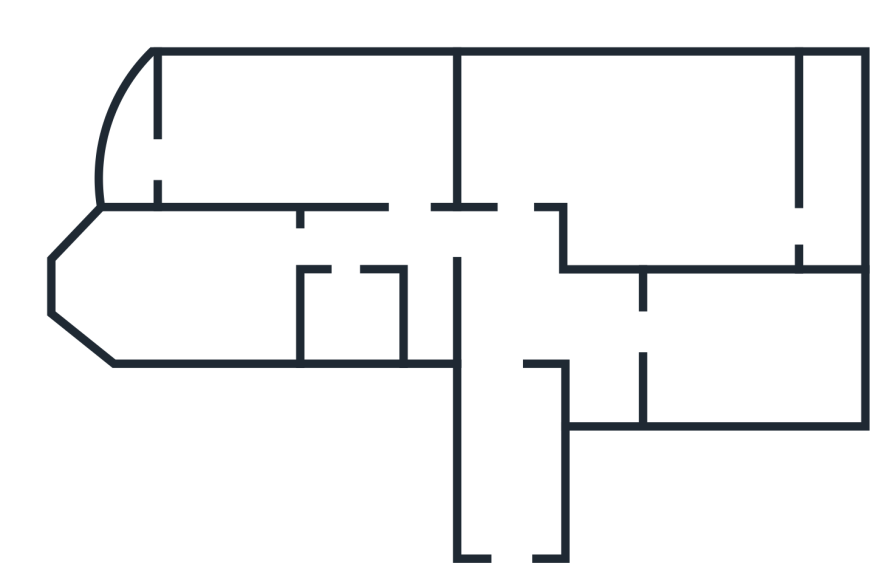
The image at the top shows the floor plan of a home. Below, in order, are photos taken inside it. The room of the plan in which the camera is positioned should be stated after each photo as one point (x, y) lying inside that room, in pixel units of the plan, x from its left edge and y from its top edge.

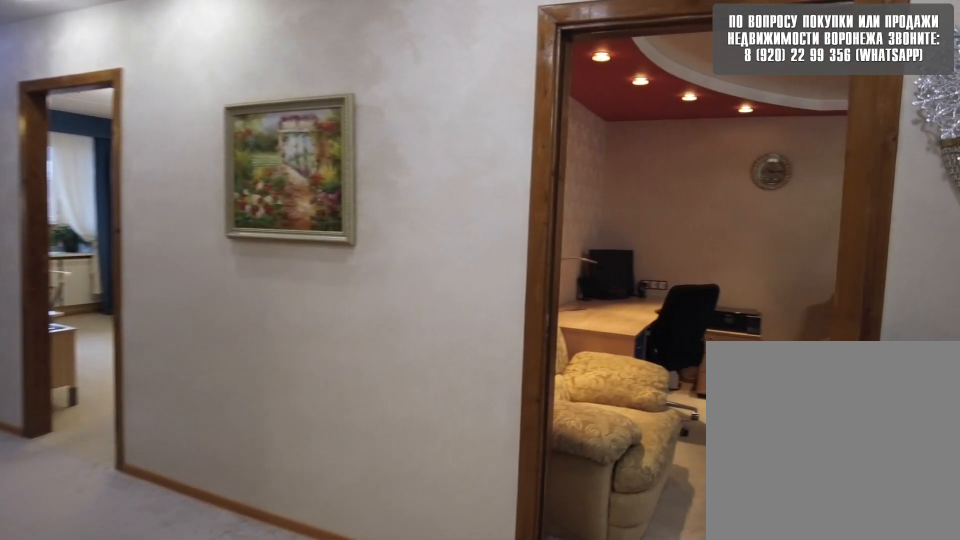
(526, 320)
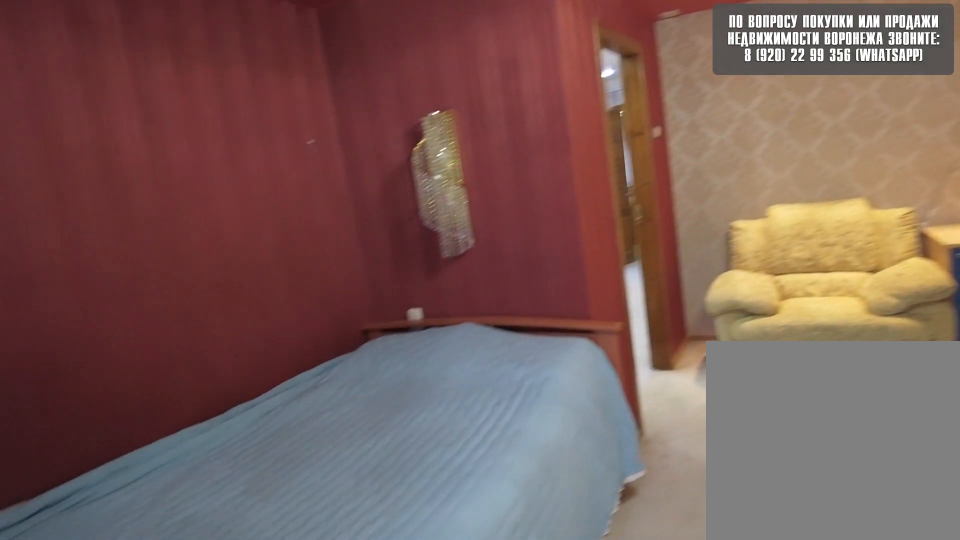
(583, 145)
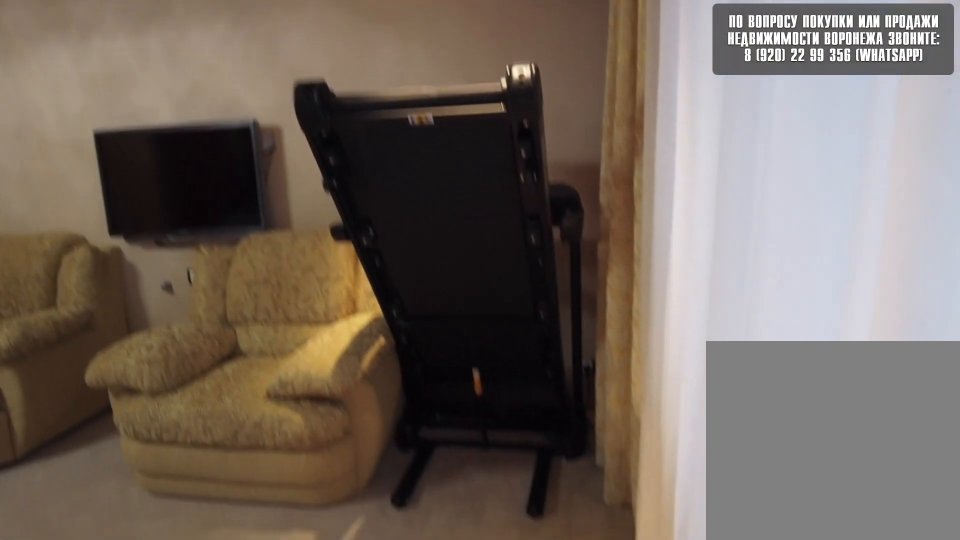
(583, 145)
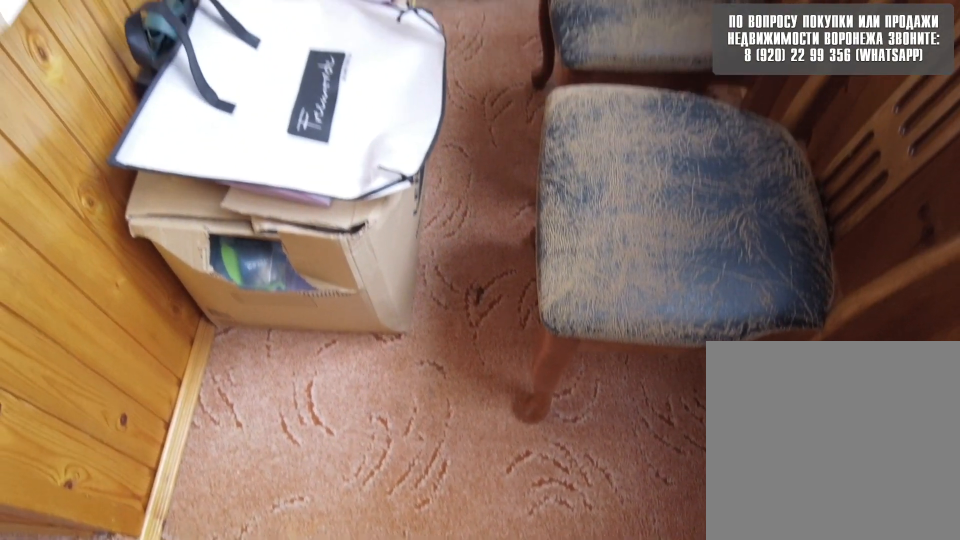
(850, 218)
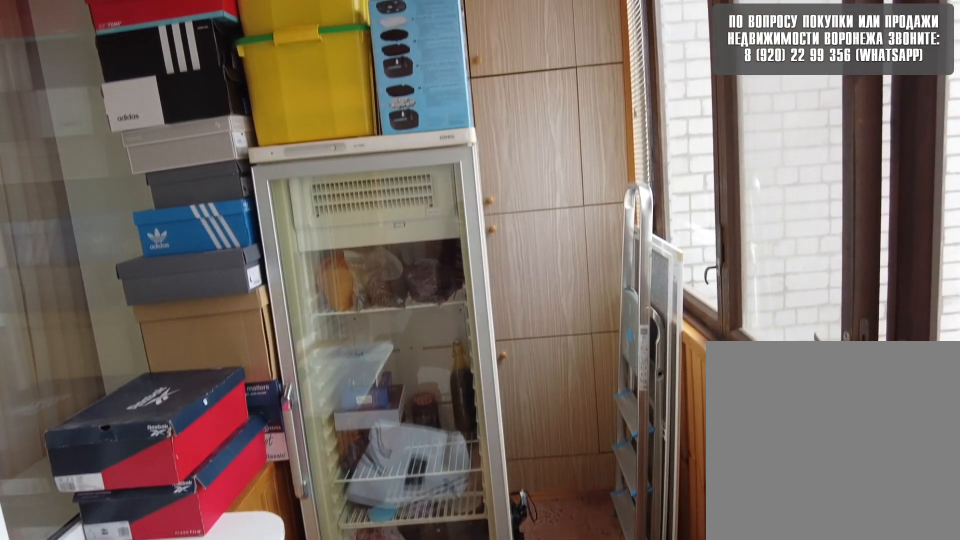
(850, 218)
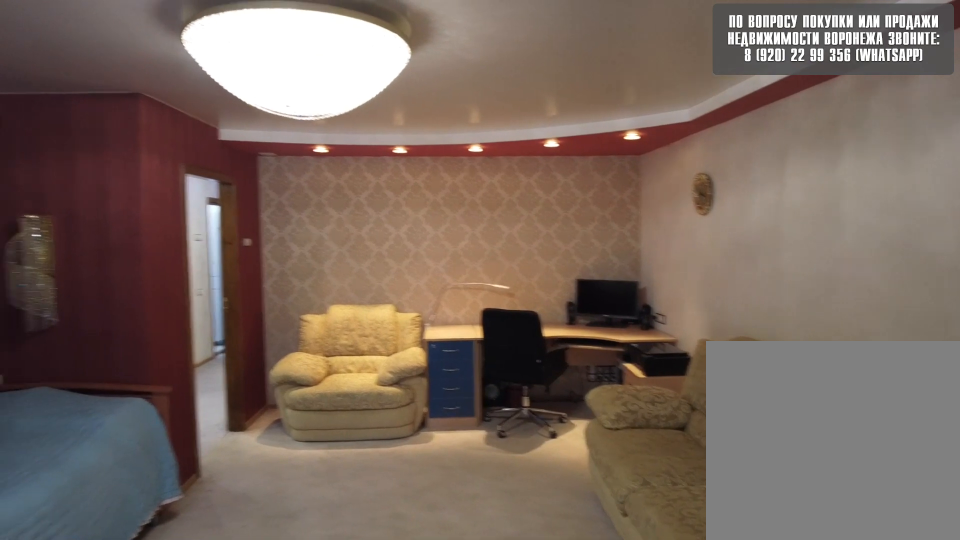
(707, 212)
